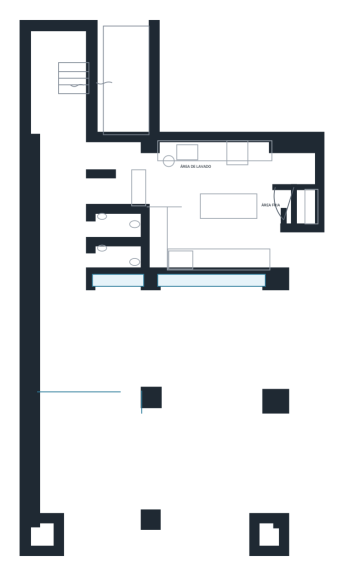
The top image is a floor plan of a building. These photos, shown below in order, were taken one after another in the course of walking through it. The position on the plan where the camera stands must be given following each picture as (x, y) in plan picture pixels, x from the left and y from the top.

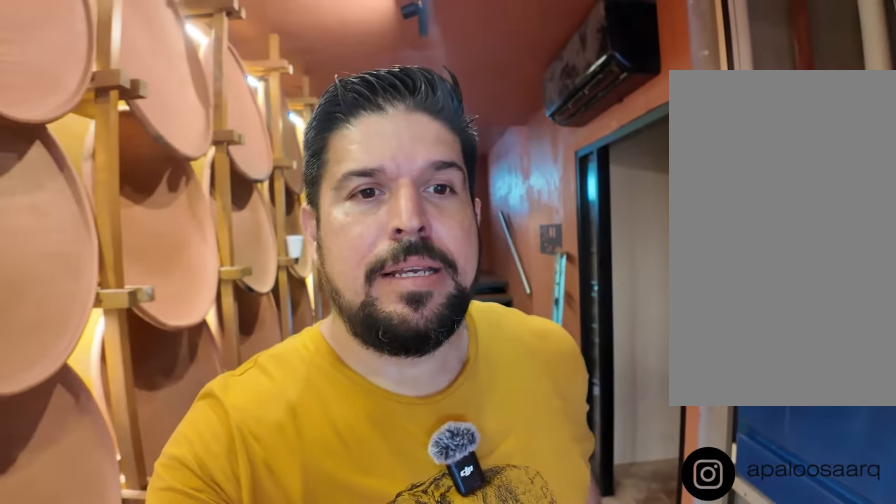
(54, 147)
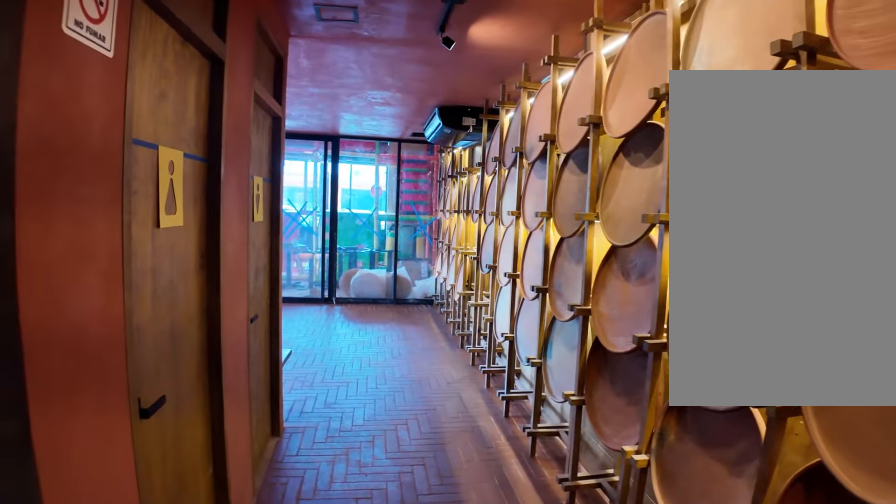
(69, 245)
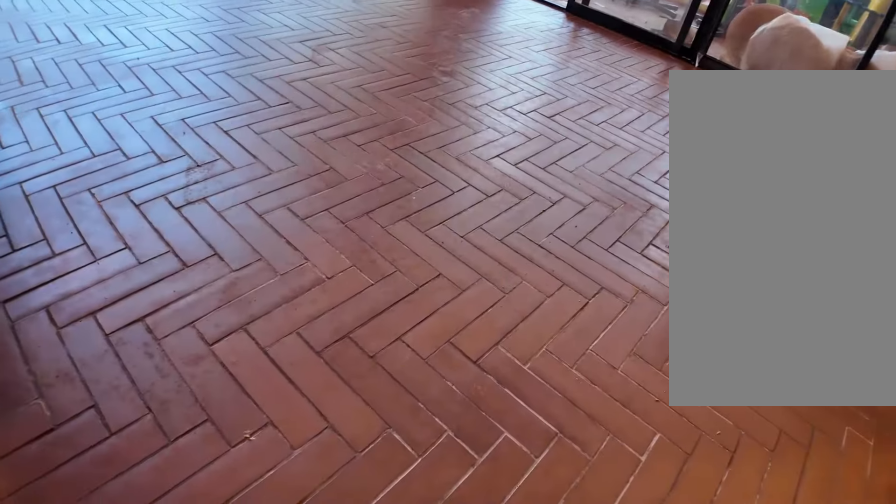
(68, 244)
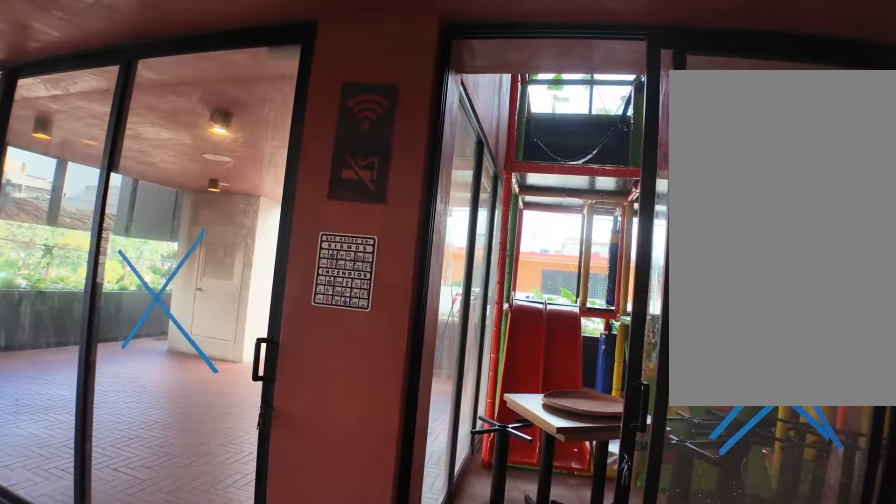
(68, 327)
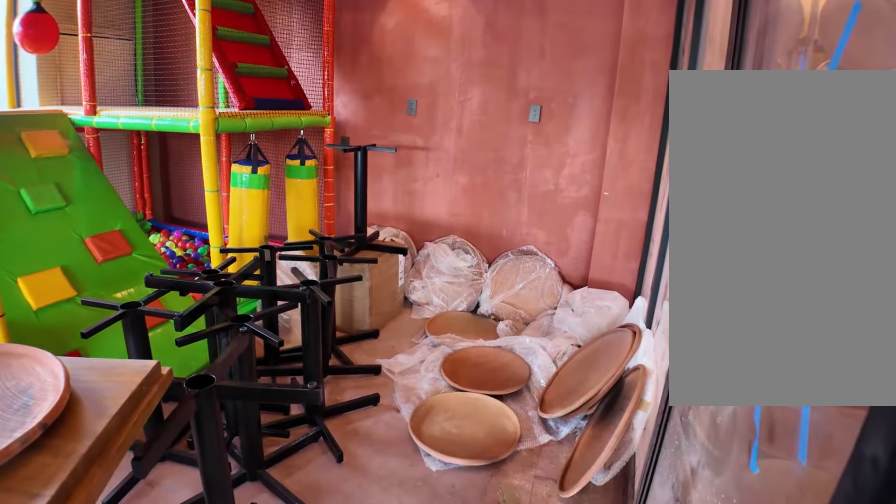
(126, 431)
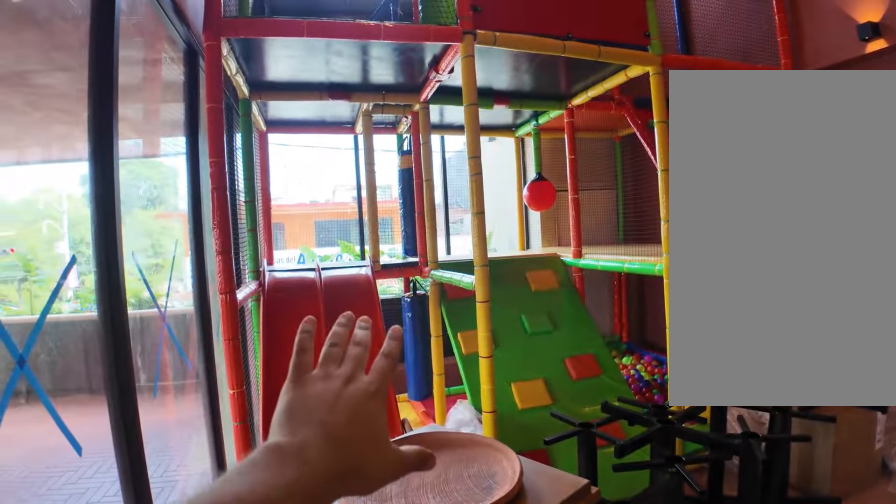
(123, 432)
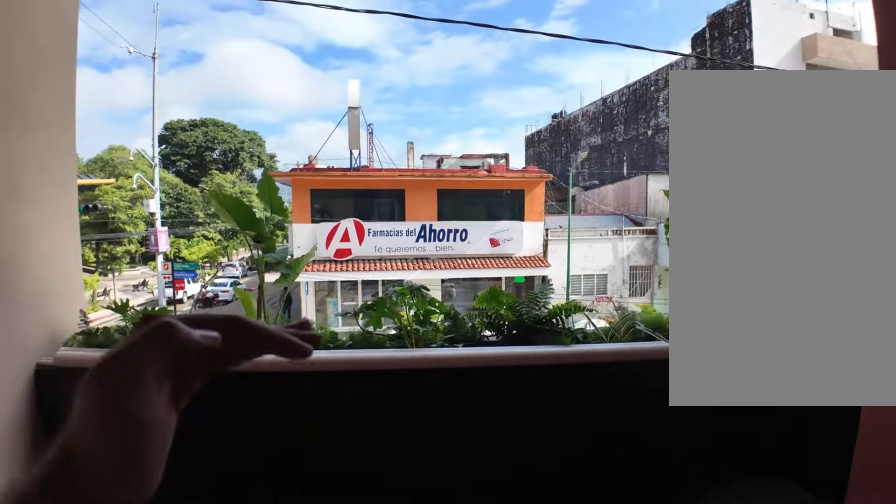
(233, 461)
